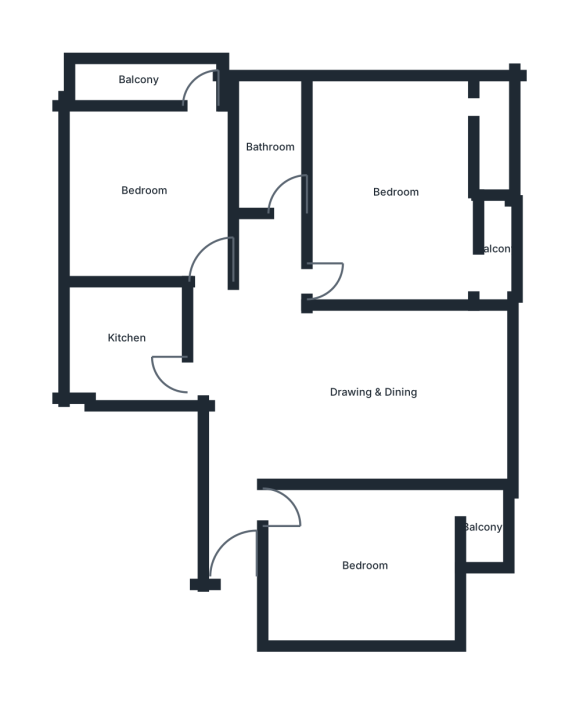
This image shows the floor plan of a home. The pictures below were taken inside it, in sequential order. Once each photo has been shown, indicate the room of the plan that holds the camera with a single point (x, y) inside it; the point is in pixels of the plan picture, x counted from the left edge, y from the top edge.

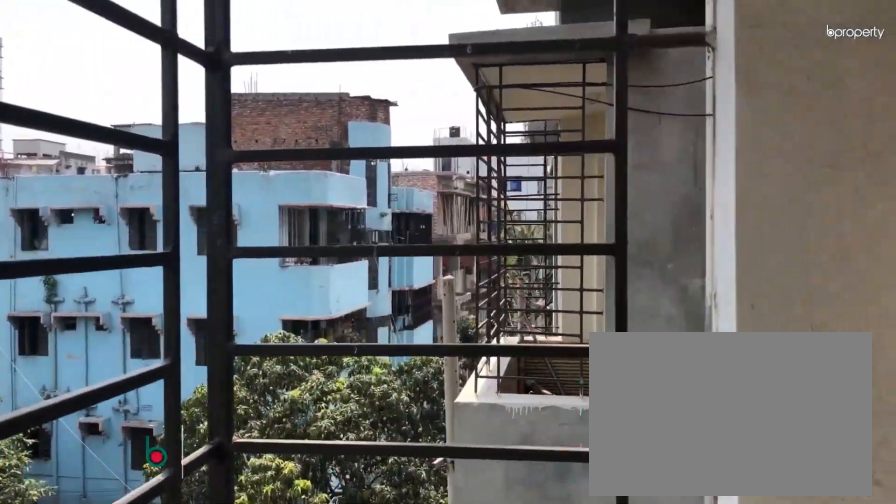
(482, 529)
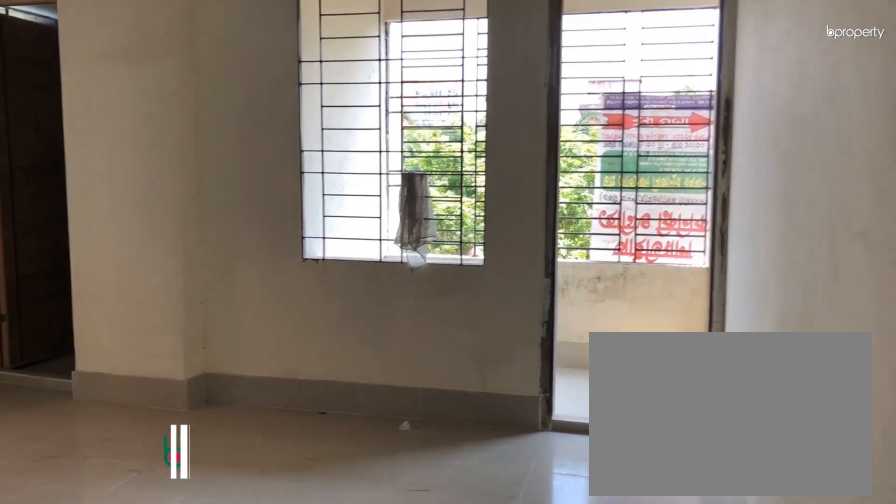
(340, 280)
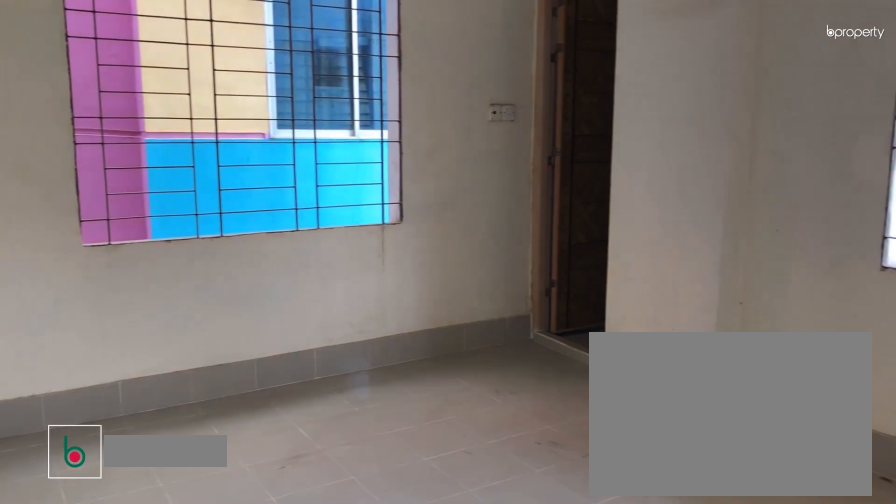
(396, 190)
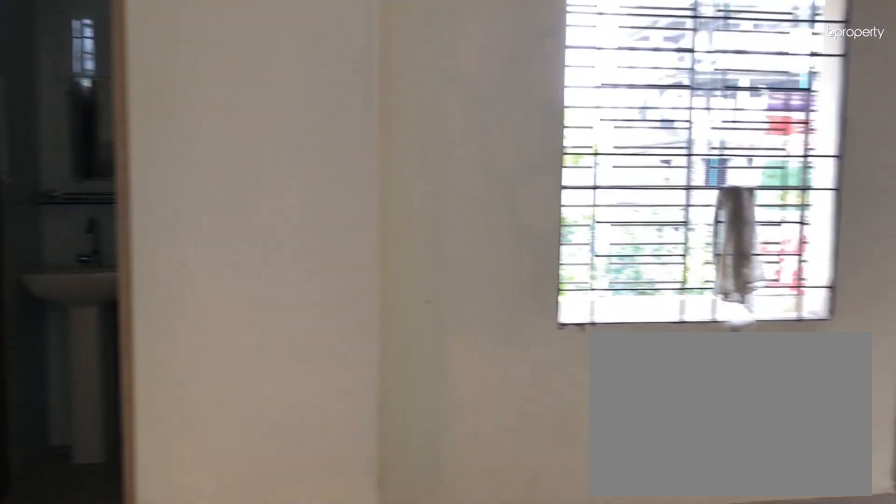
(396, 190)
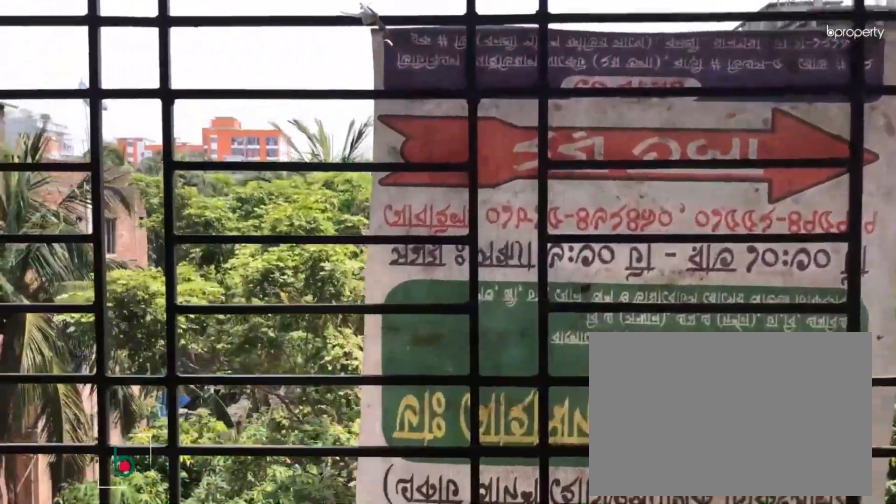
(494, 249)
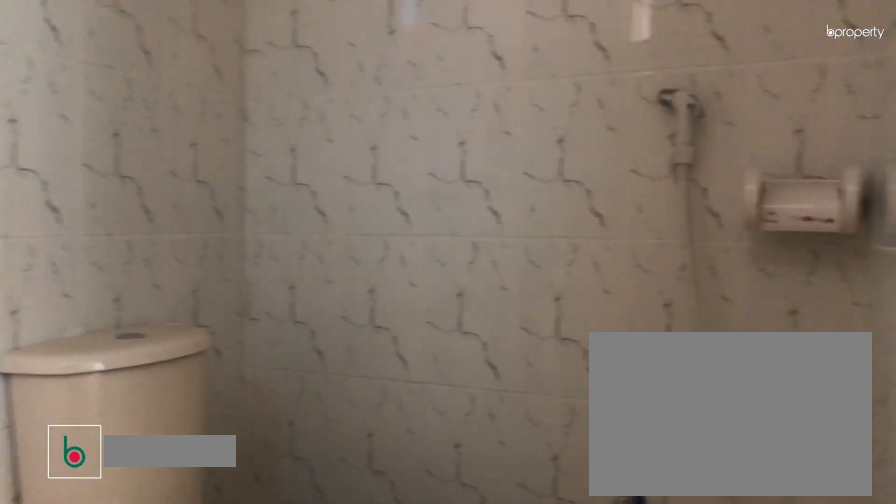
(491, 143)
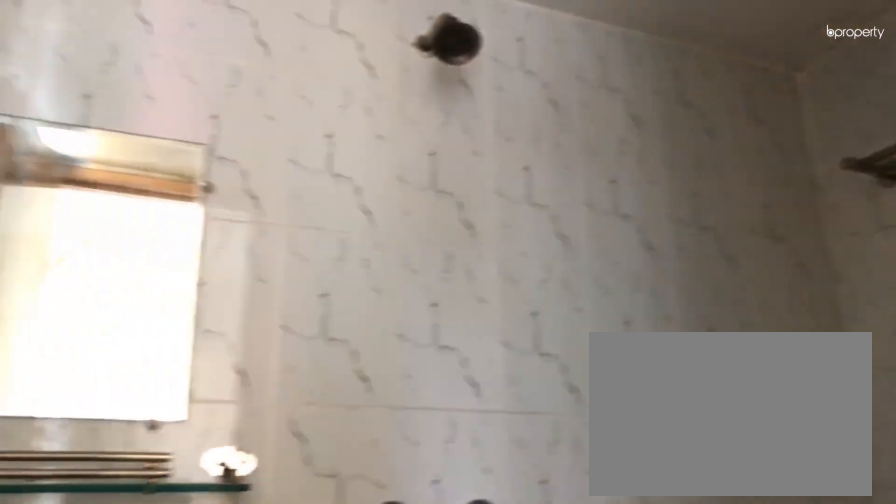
(491, 143)
